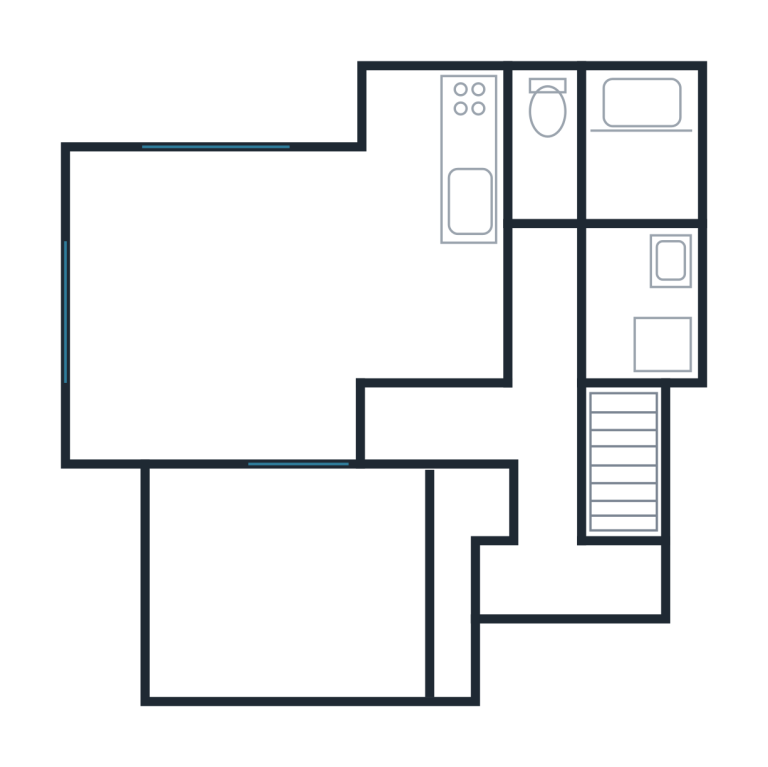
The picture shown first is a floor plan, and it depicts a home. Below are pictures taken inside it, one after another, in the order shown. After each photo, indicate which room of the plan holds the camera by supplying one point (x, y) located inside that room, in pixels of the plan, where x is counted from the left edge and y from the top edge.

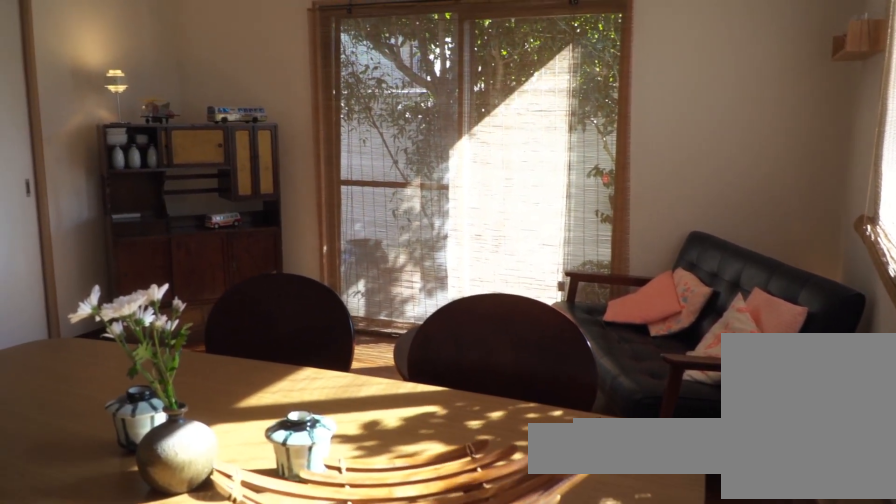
(218, 304)
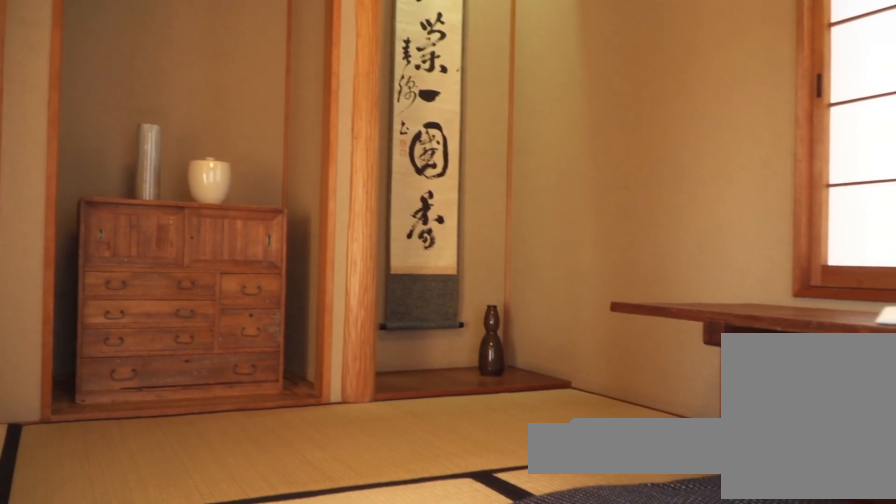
(316, 579)
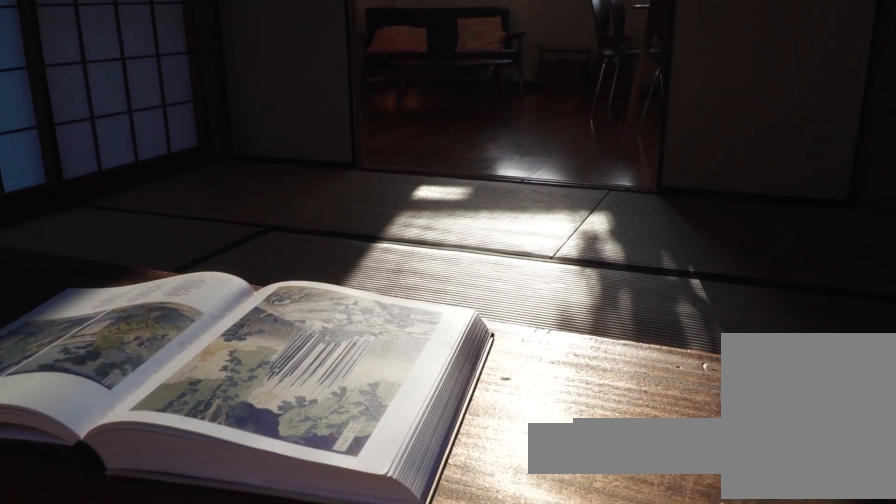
(317, 579)
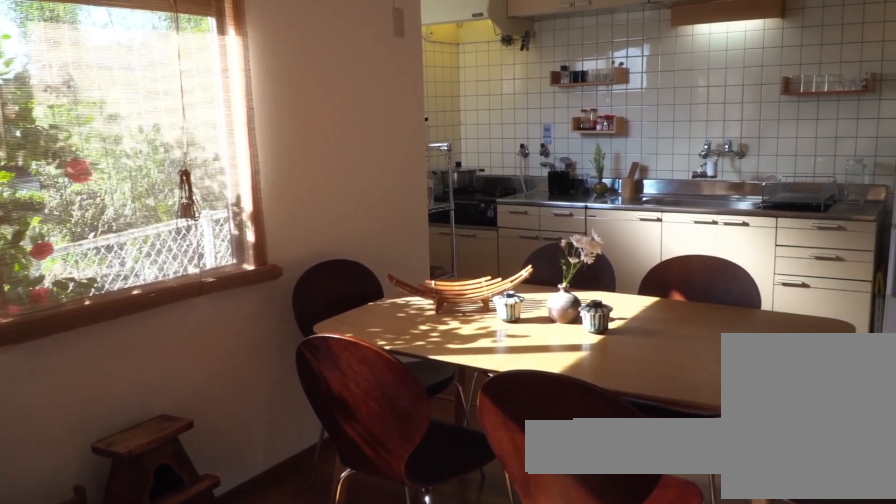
(432, 227)
